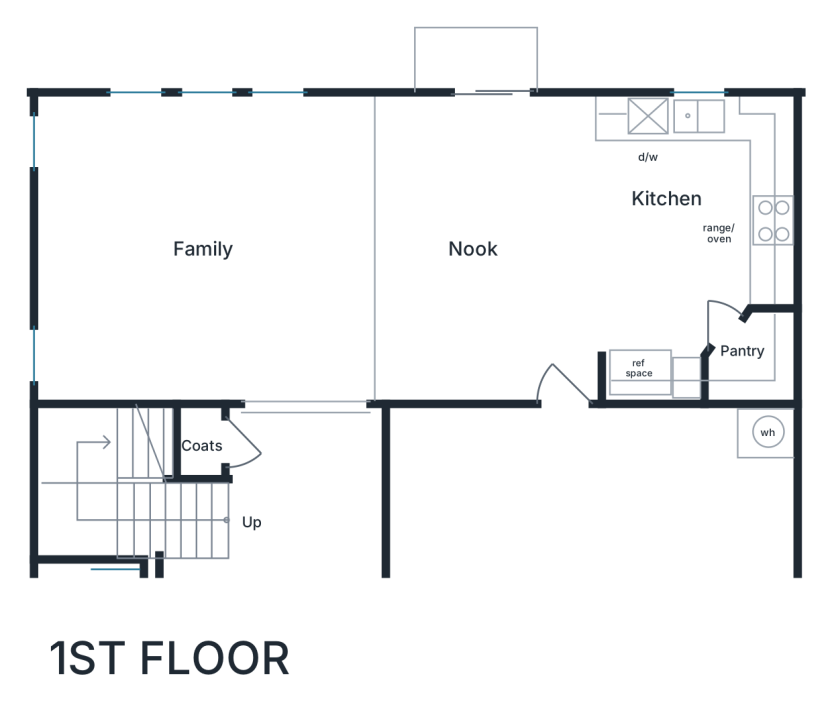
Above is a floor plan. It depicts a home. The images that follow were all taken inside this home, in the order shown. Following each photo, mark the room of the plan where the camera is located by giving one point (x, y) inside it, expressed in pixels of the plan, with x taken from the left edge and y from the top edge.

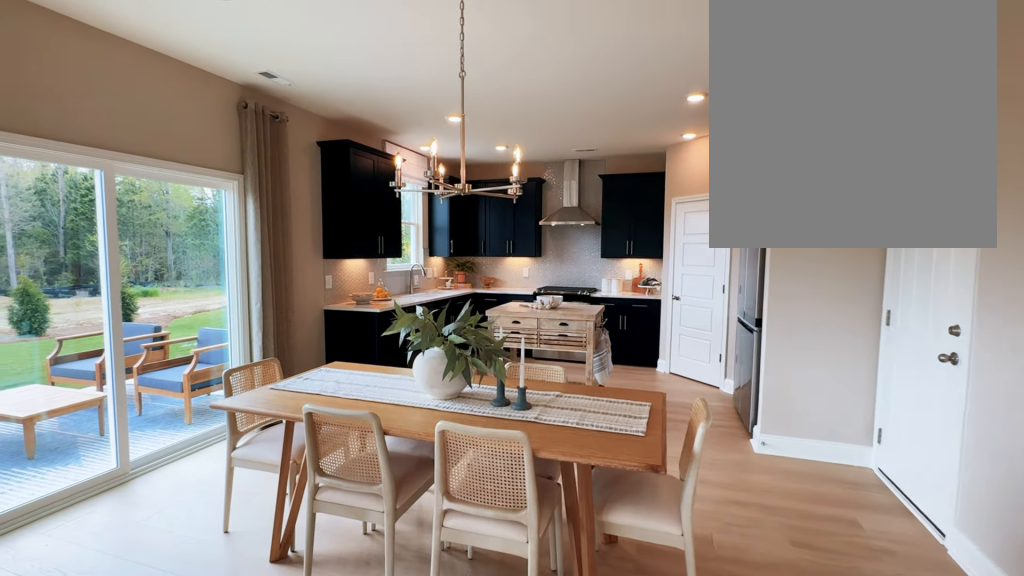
(476, 248)
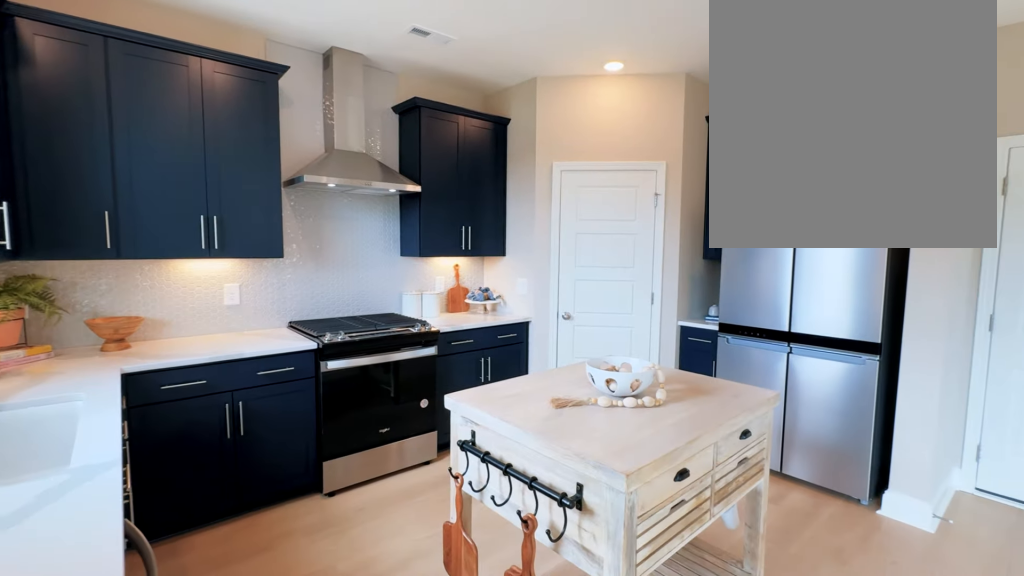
(695, 248)
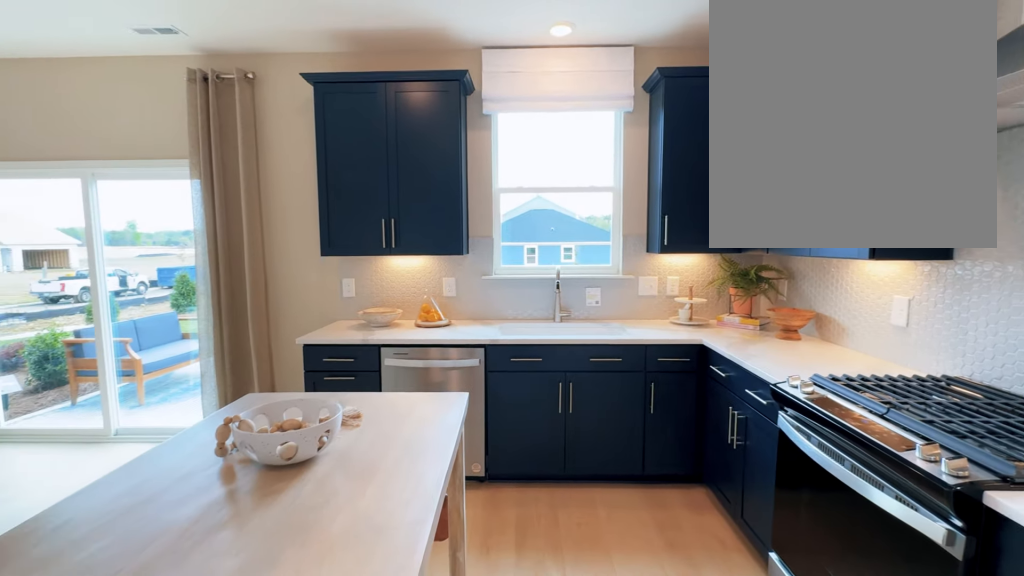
(695, 248)
